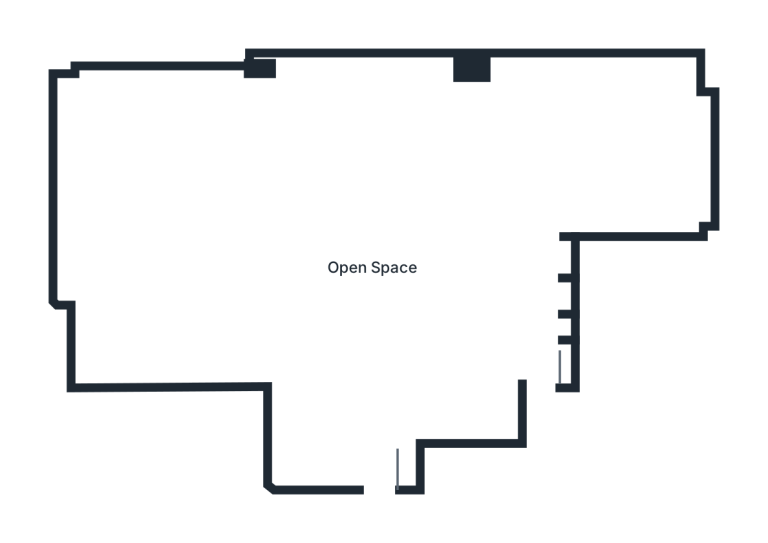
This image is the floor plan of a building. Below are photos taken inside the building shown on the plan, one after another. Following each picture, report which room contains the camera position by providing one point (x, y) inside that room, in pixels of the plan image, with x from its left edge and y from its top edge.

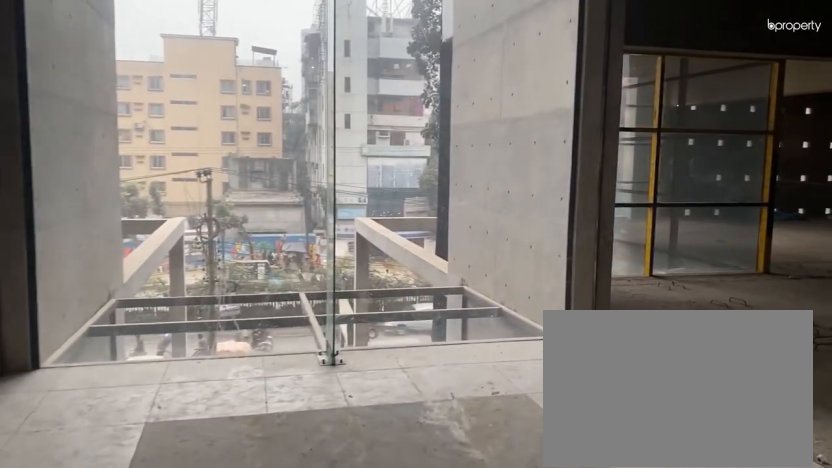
(383, 461)
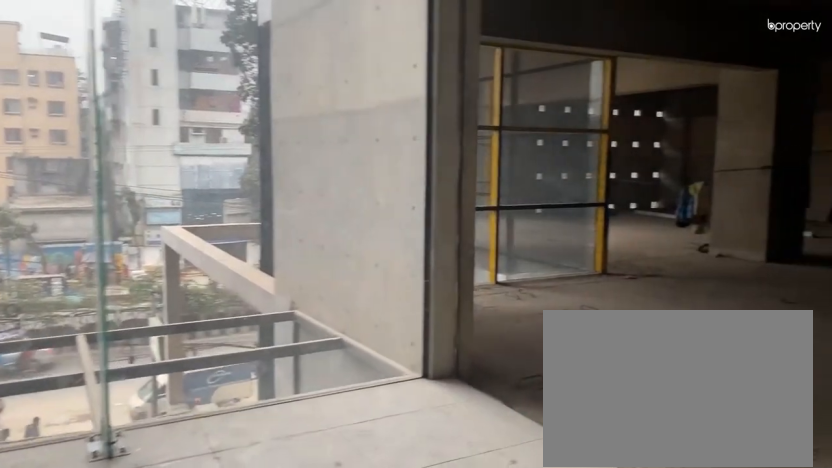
(383, 461)
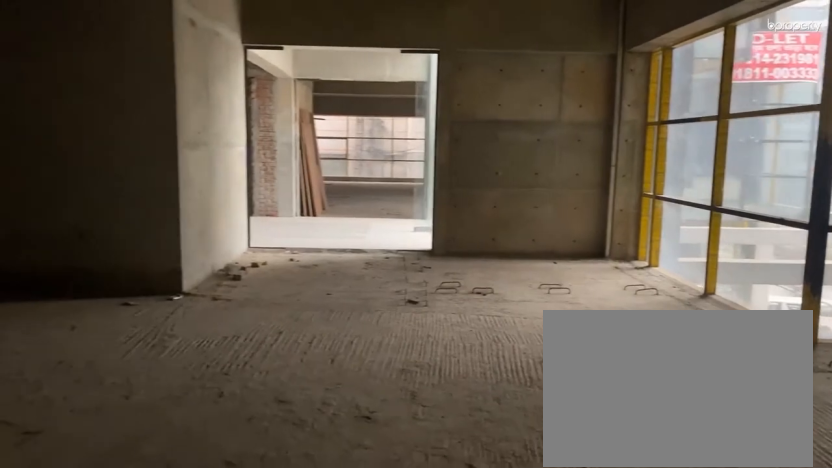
(383, 288)
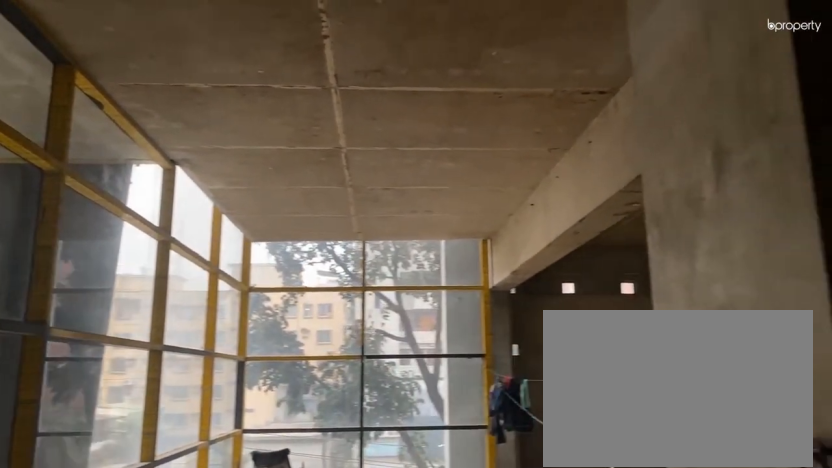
(383, 288)
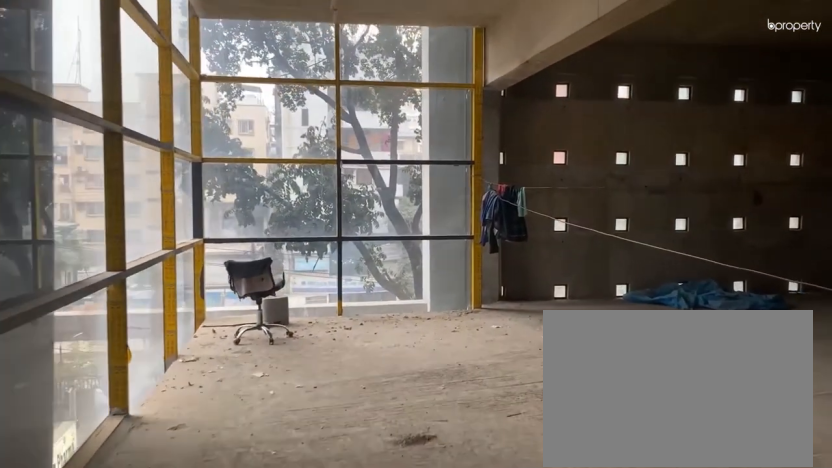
(222, 348)
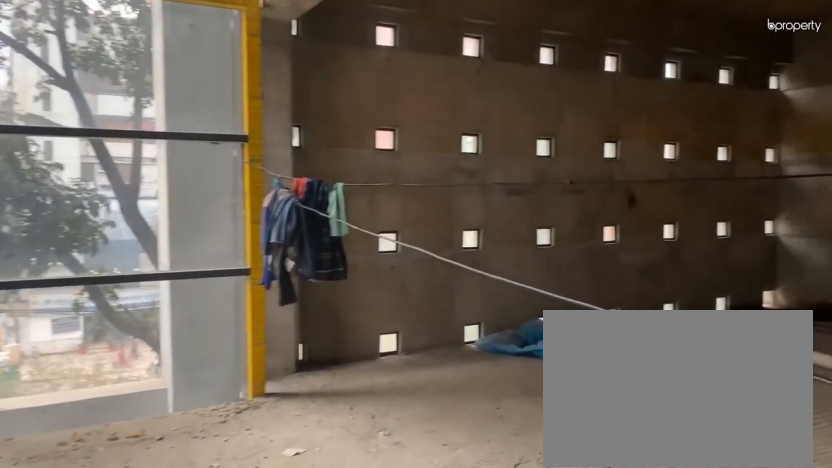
(117, 195)
